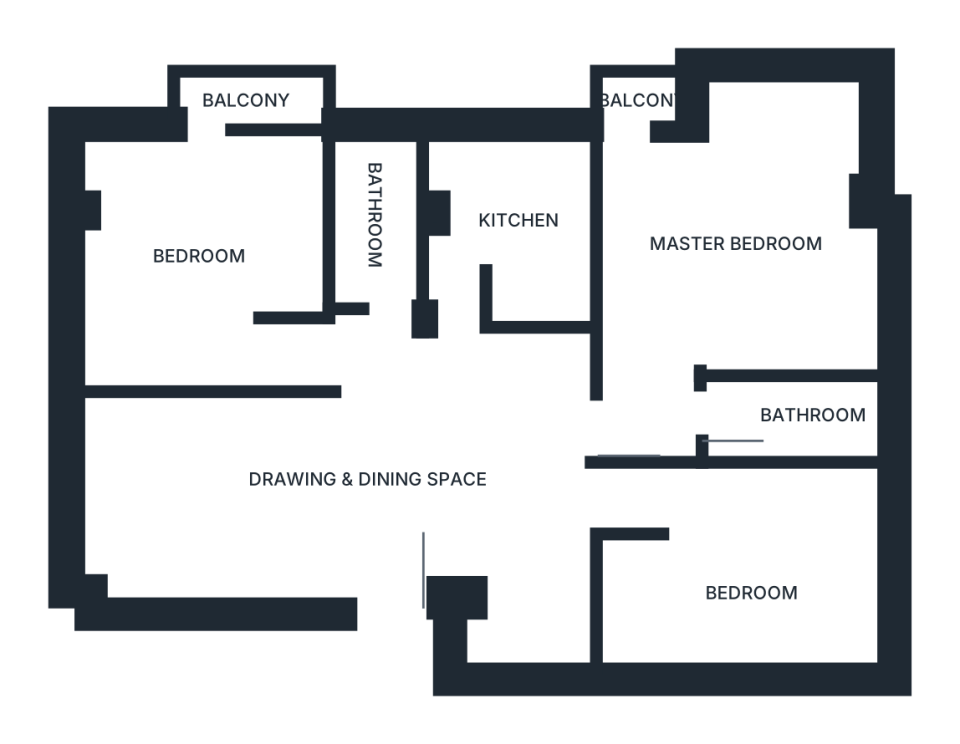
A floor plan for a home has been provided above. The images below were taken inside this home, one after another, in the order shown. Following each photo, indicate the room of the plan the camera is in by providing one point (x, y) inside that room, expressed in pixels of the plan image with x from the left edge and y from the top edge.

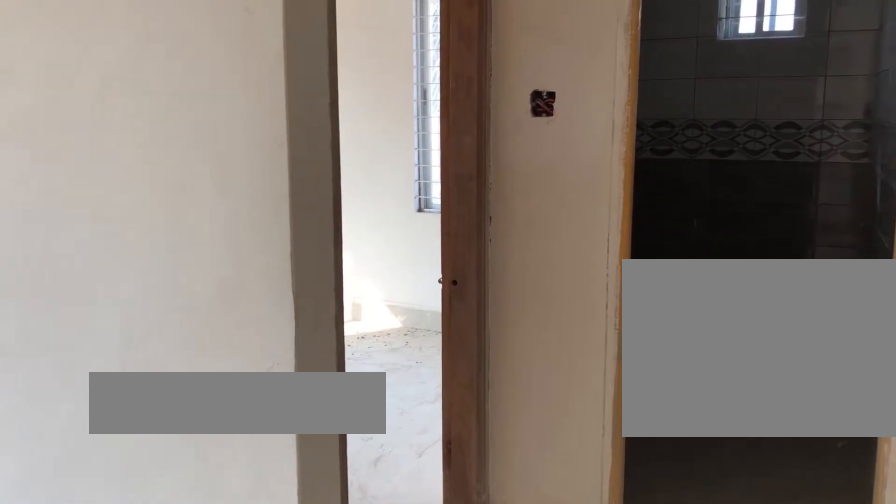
(335, 530)
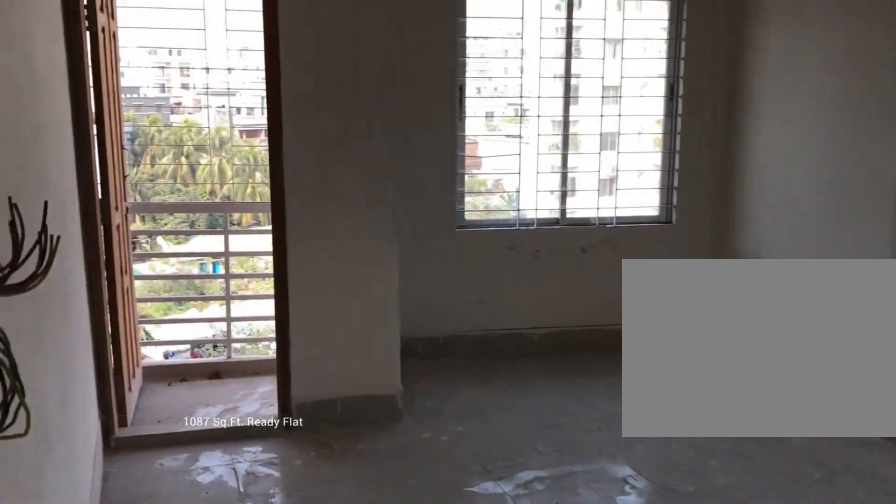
(723, 280)
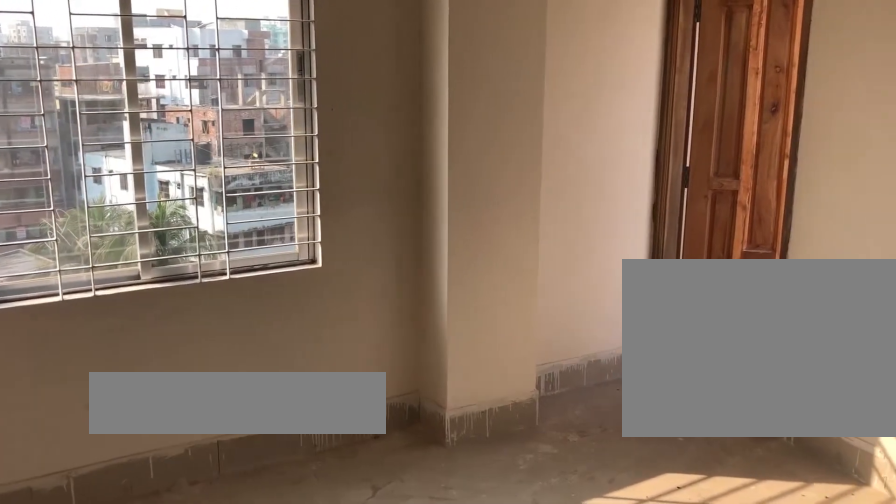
(236, 212)
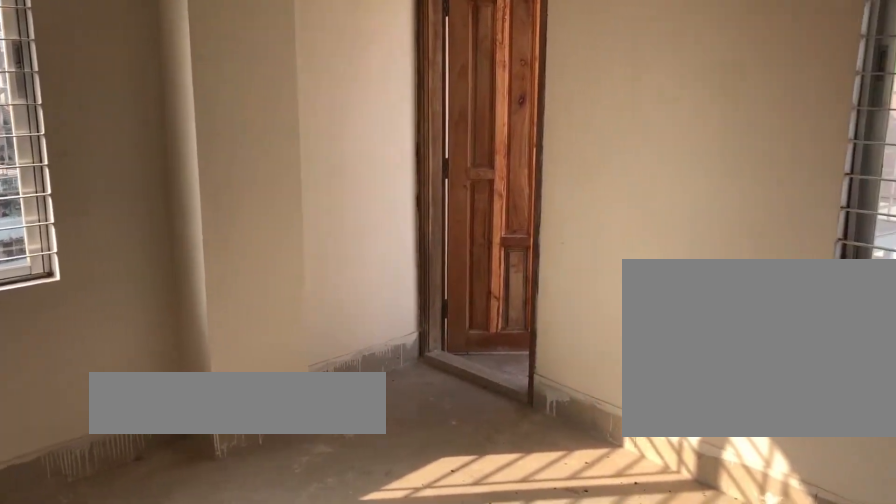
(236, 212)
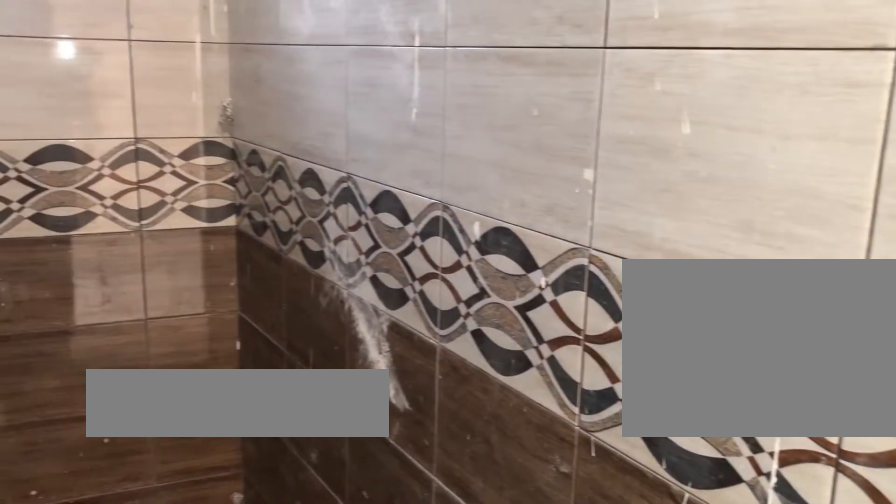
(381, 229)
